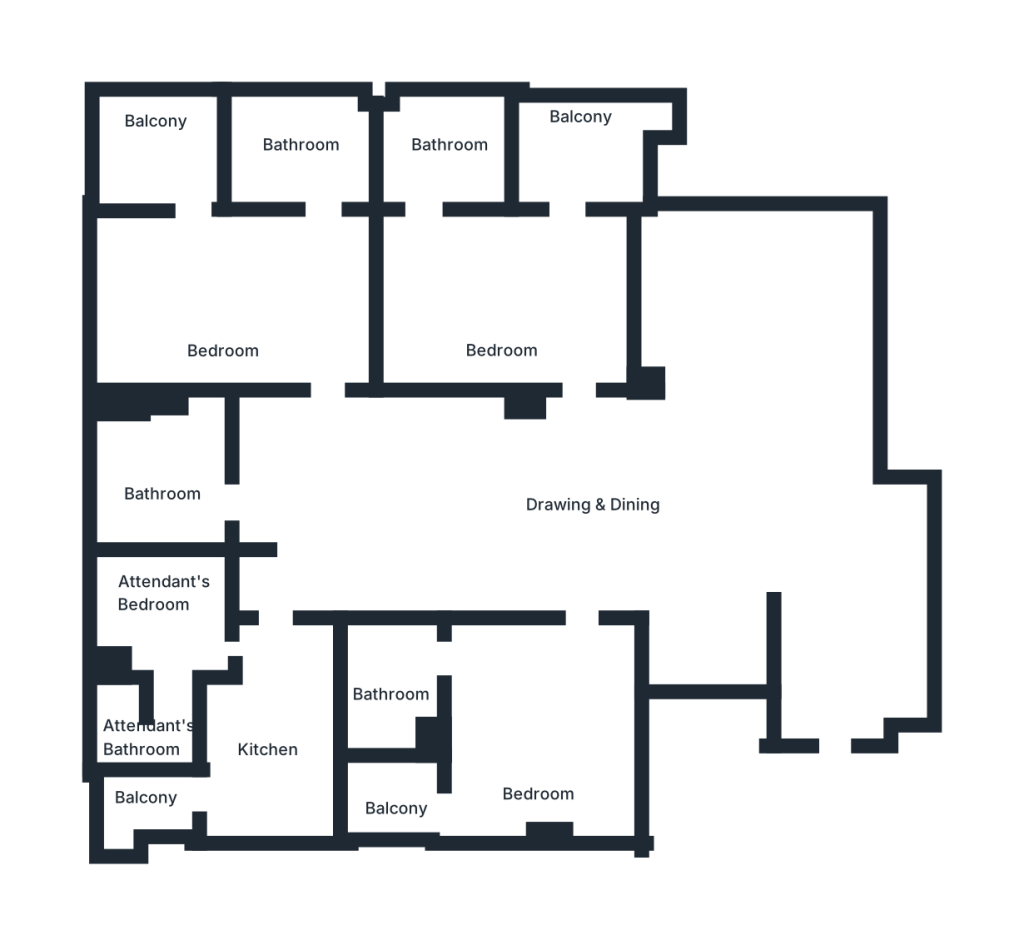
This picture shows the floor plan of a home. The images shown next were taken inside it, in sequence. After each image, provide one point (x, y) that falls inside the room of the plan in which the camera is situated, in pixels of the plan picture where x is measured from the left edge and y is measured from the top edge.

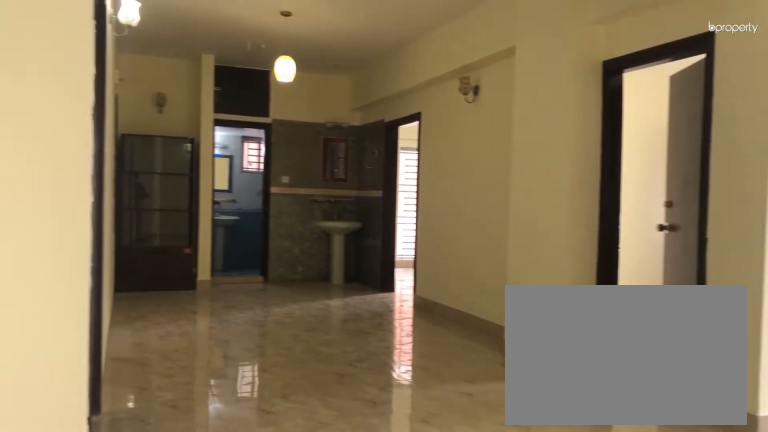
(645, 521)
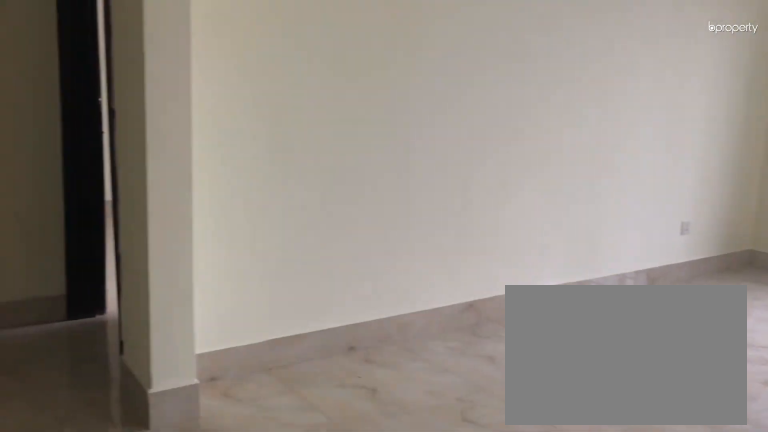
(645, 521)
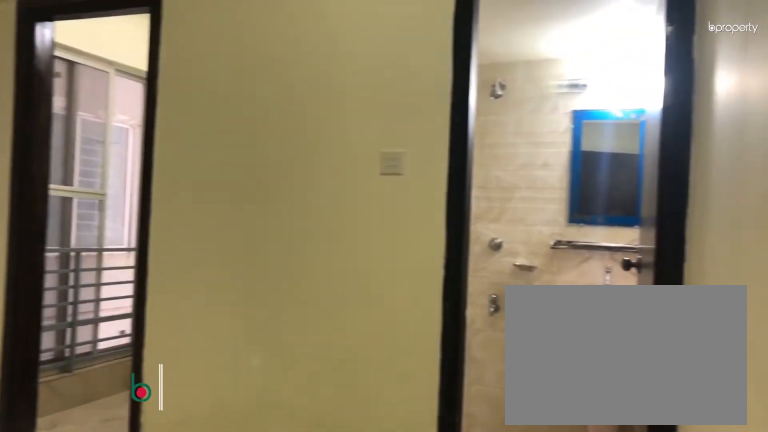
(533, 717)
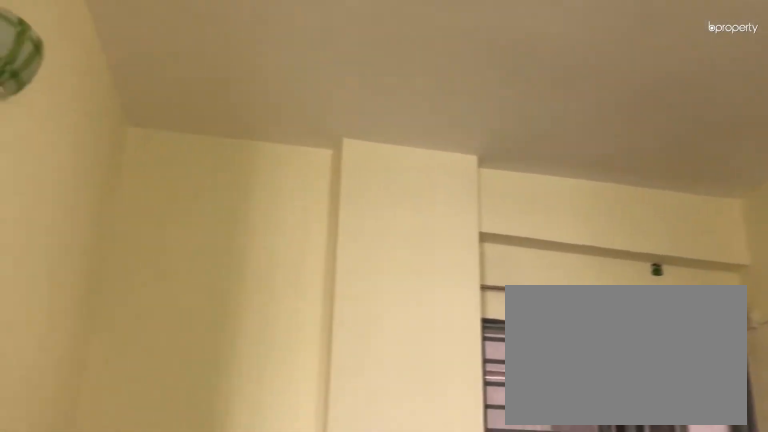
(533, 717)
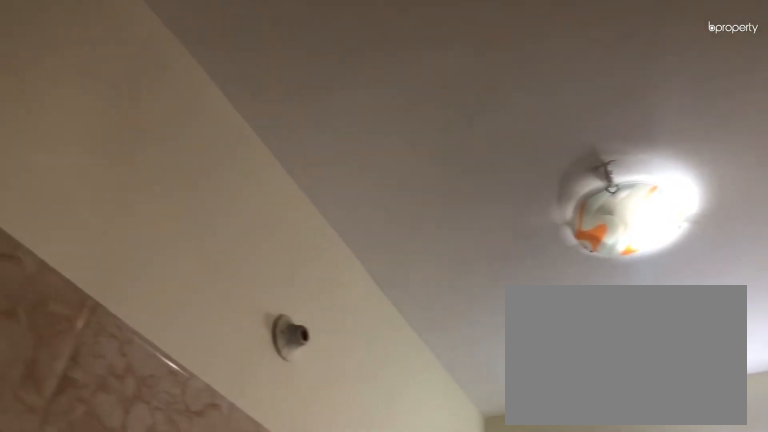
(277, 740)
